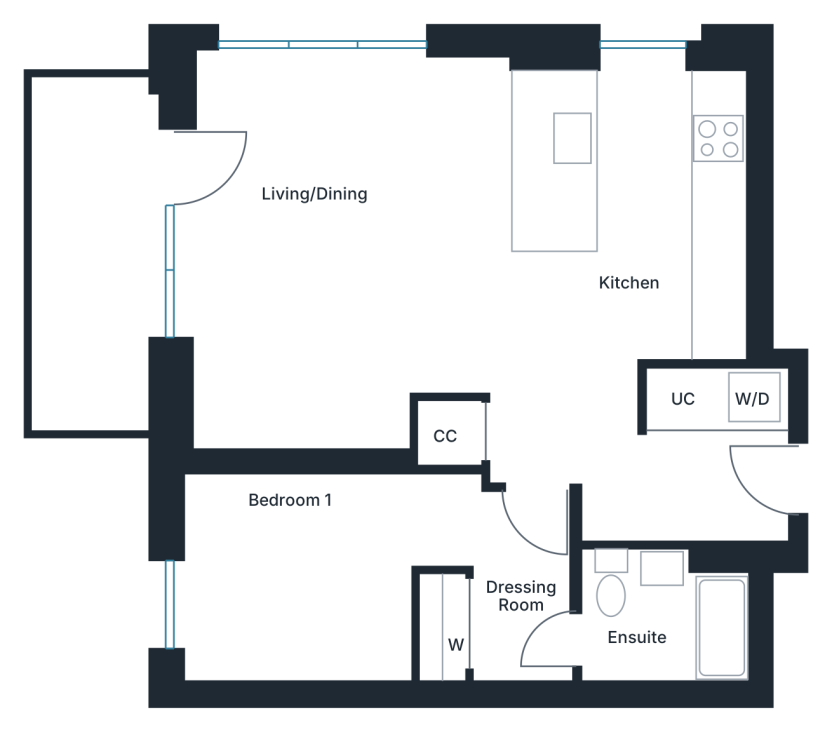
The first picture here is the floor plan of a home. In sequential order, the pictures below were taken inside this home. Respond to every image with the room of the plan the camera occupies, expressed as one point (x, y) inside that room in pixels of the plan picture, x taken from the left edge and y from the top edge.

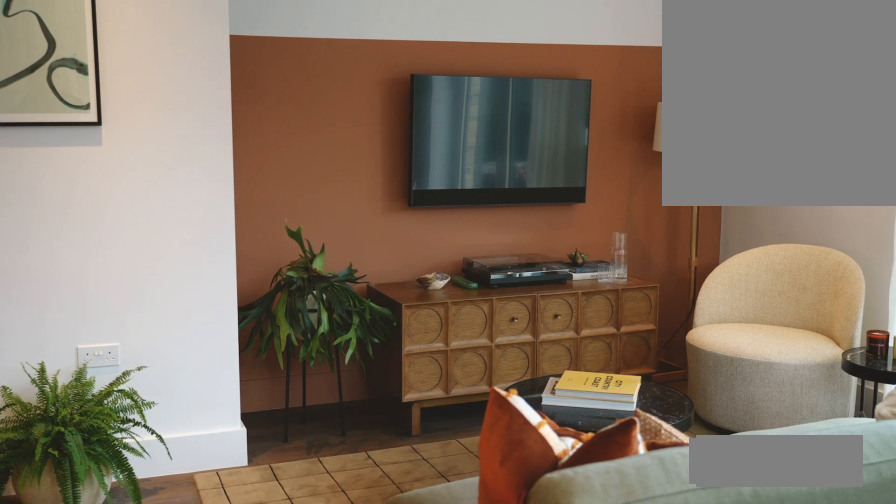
(284, 292)
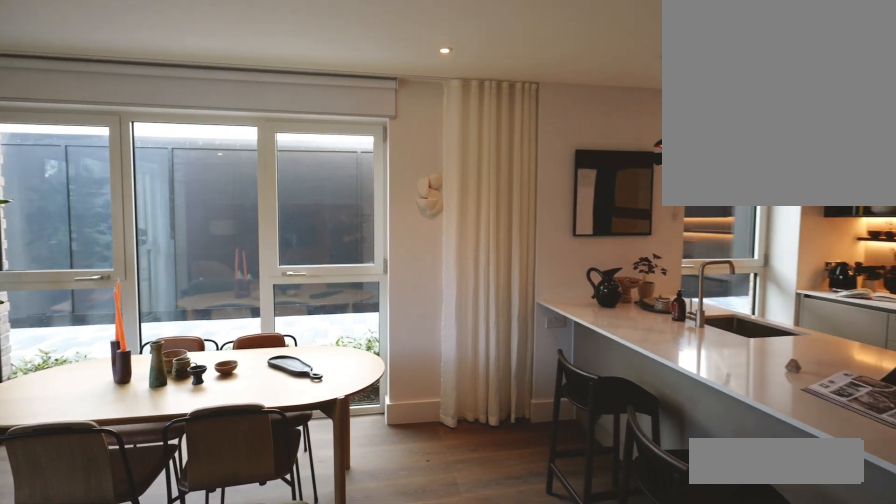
(303, 101)
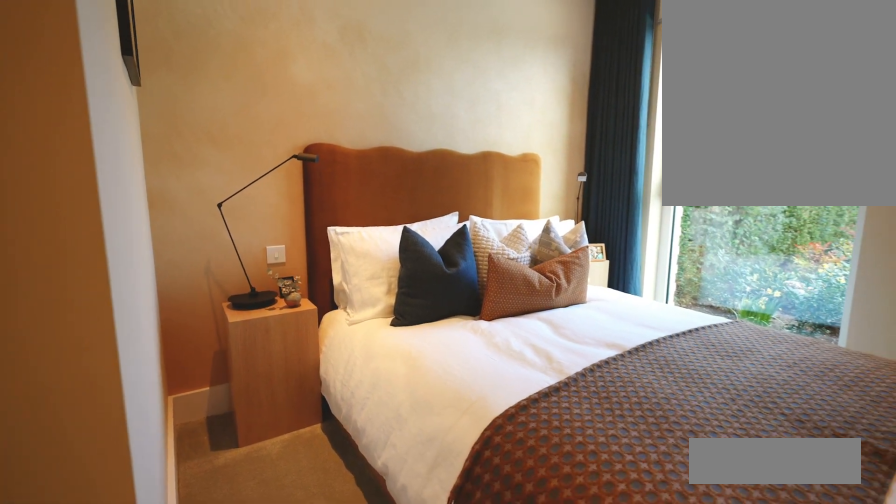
(334, 568)
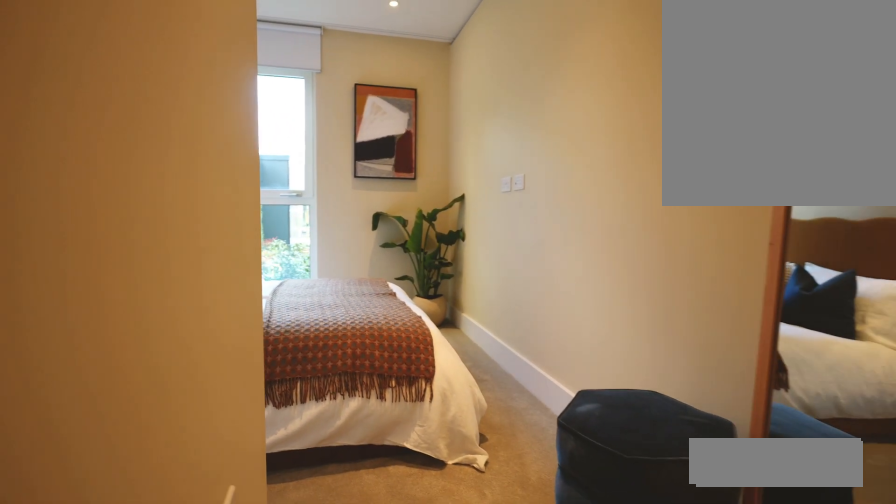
(334, 568)
